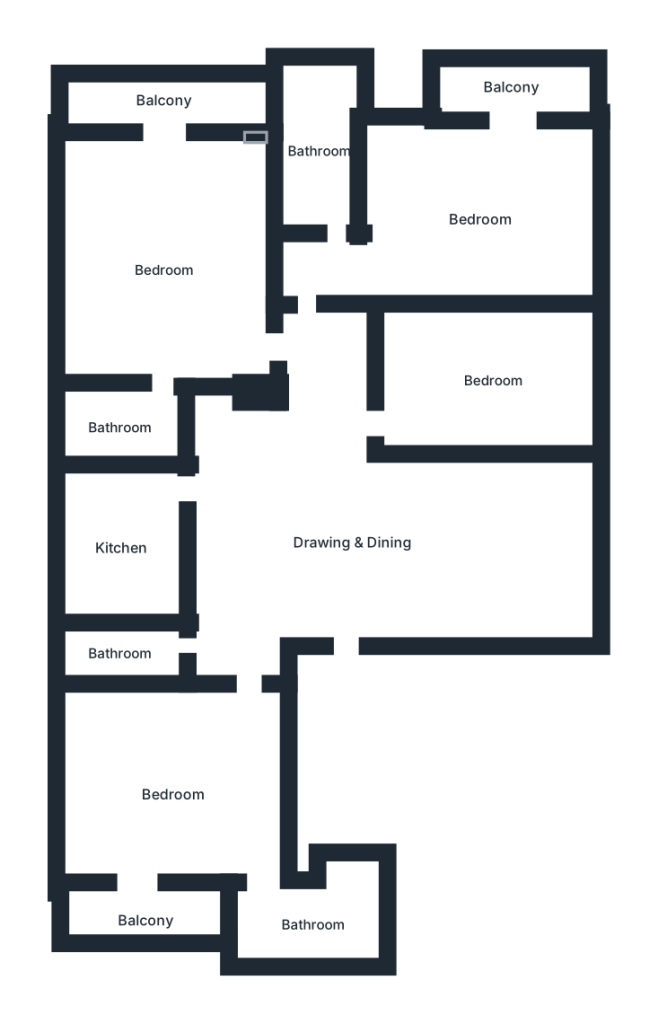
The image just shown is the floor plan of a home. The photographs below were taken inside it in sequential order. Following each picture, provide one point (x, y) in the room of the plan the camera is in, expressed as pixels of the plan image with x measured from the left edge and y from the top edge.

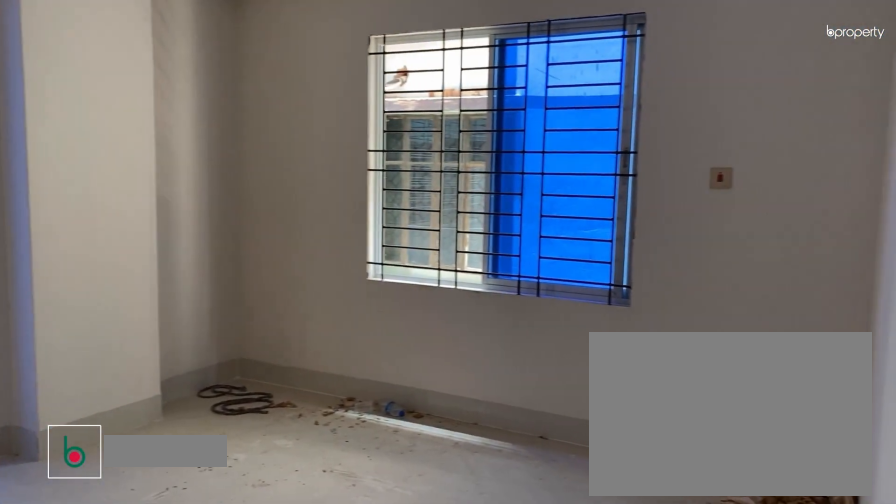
(174, 794)
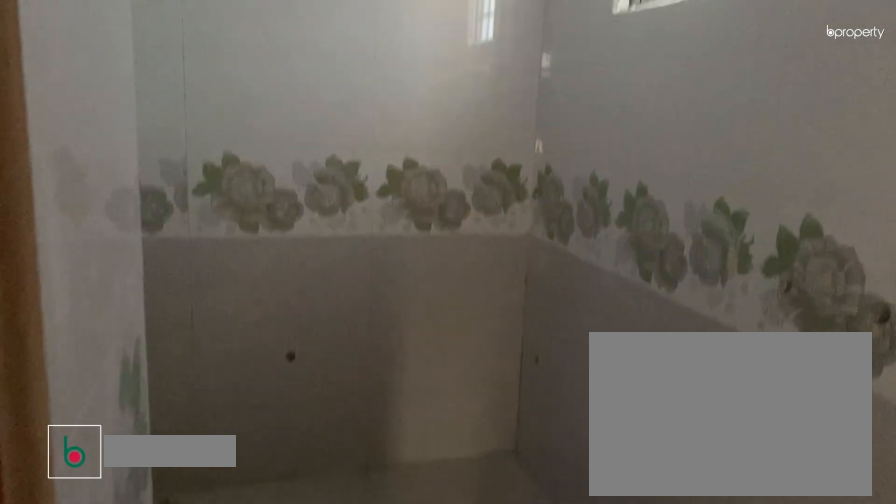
(311, 922)
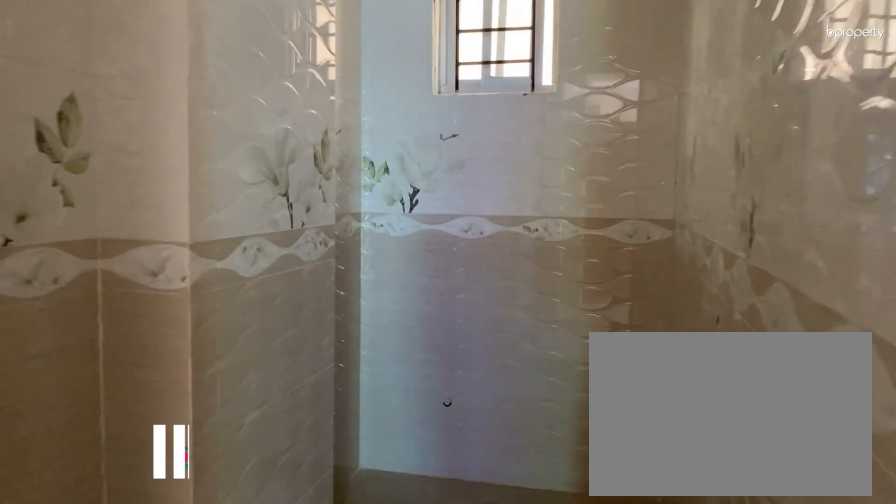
(116, 650)
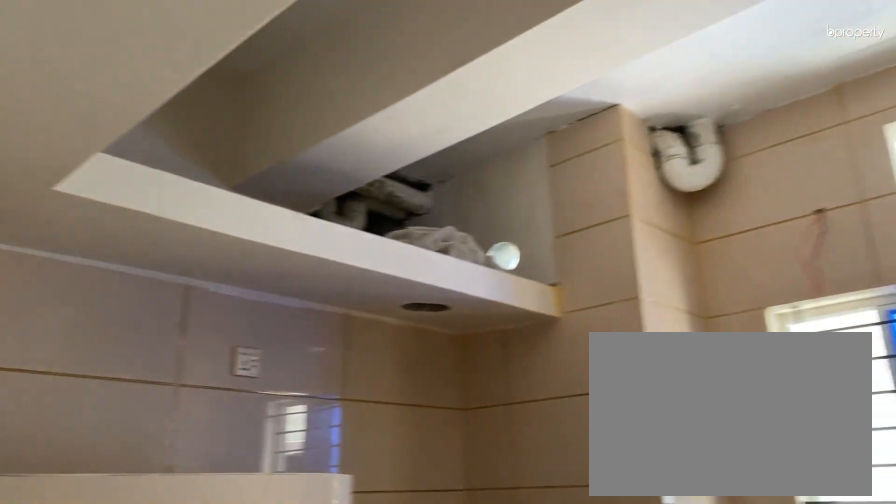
(122, 550)
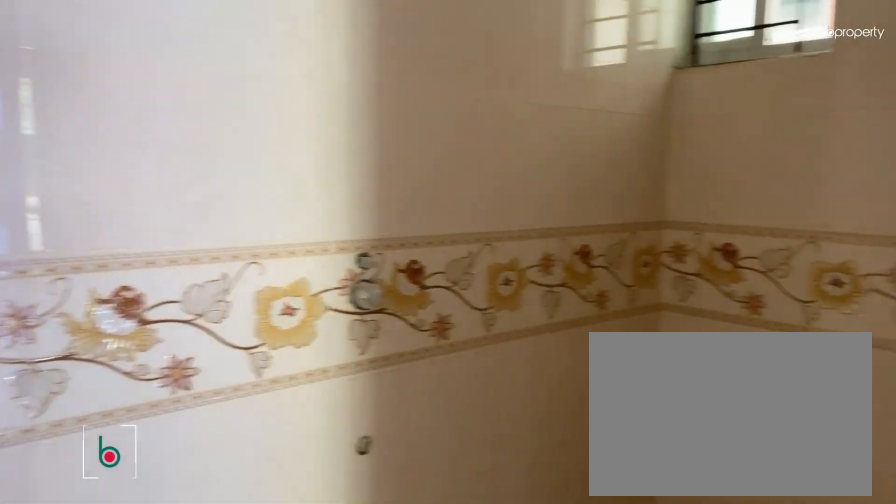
(120, 426)
